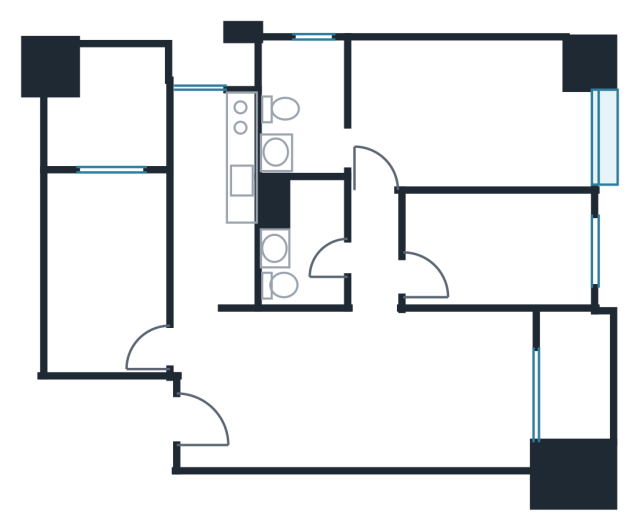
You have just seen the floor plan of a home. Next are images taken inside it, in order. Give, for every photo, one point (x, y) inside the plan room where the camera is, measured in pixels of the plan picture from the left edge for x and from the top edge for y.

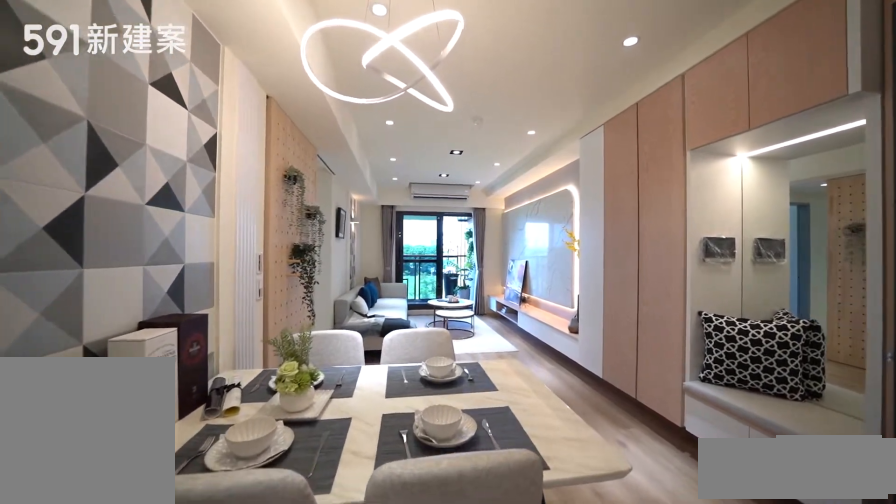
(286, 390)
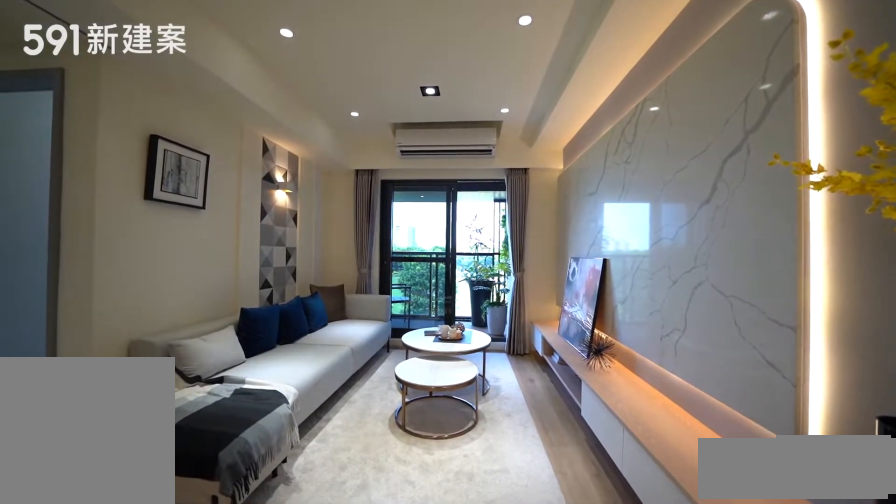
(450, 391)
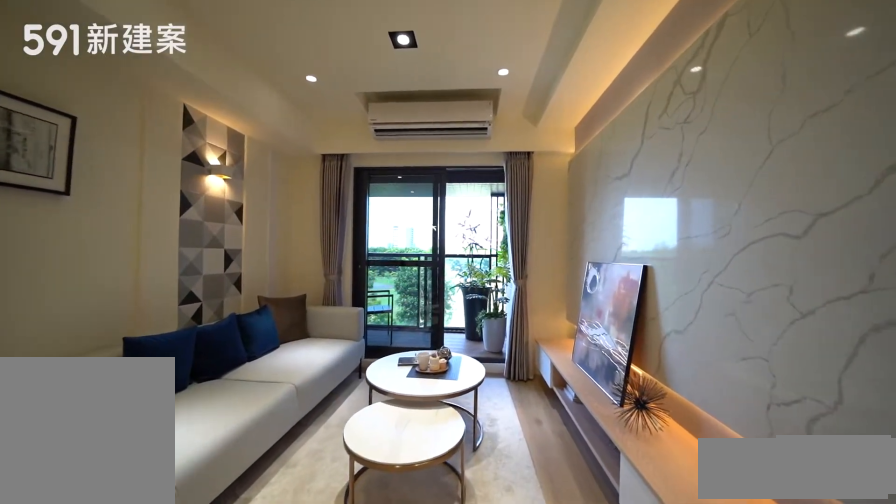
(450, 391)
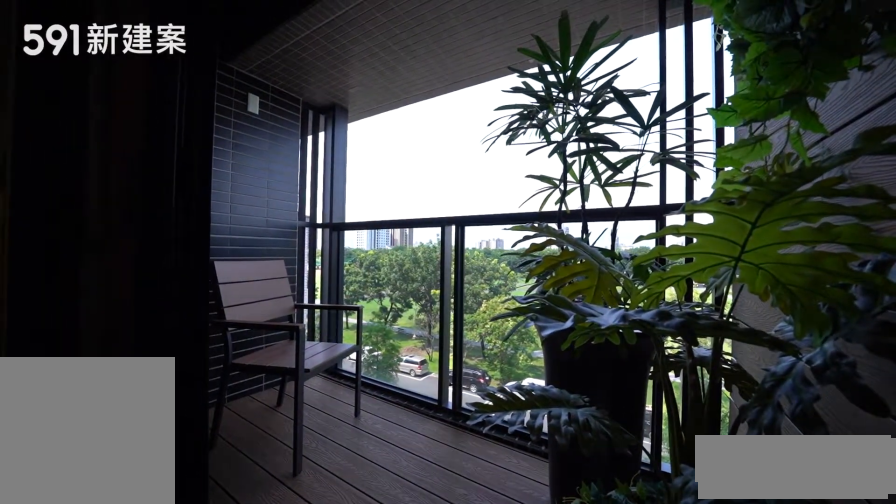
(577, 373)
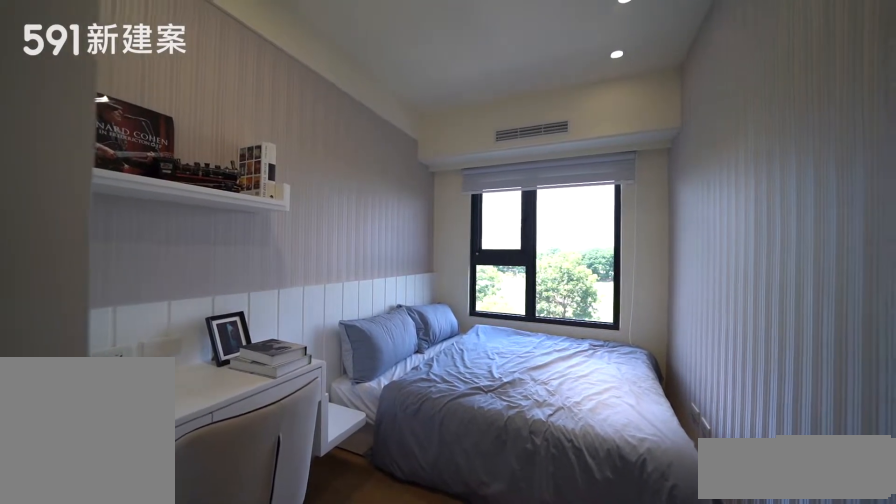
(503, 246)
